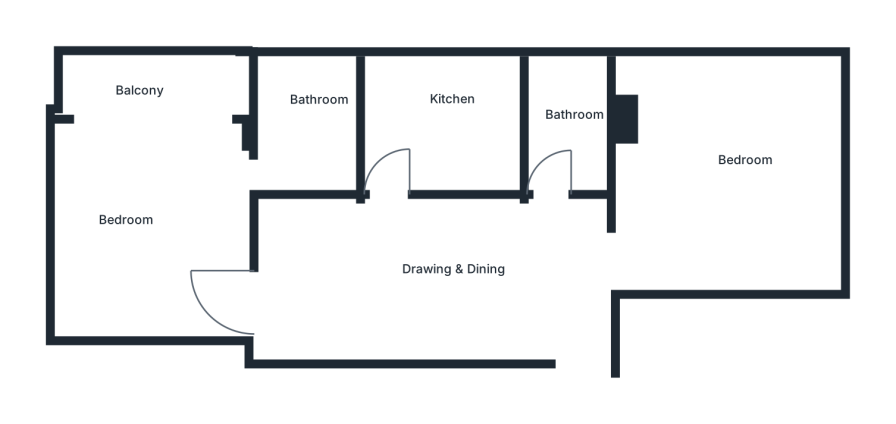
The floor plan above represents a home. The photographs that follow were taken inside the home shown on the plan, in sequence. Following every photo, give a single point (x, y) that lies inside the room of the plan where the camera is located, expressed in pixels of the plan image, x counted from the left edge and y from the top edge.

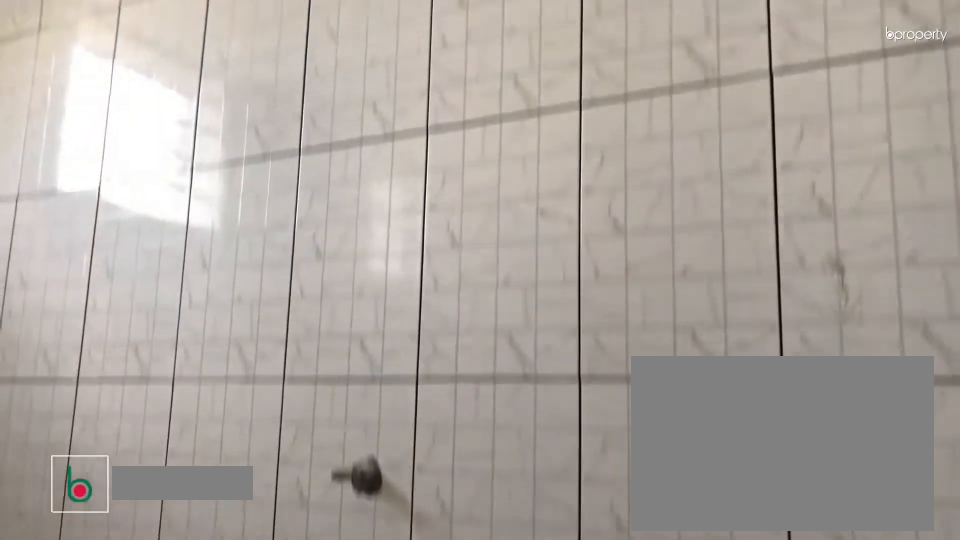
(558, 135)
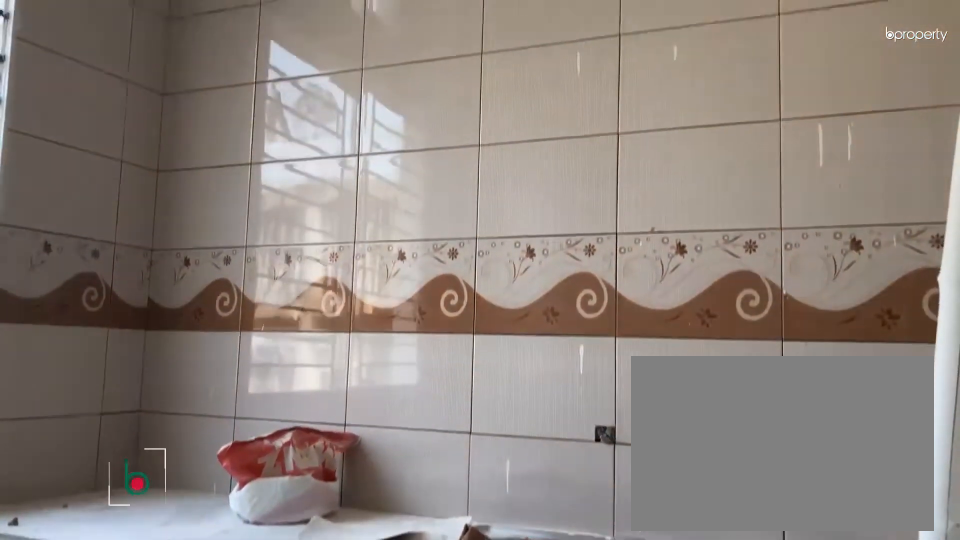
(438, 130)
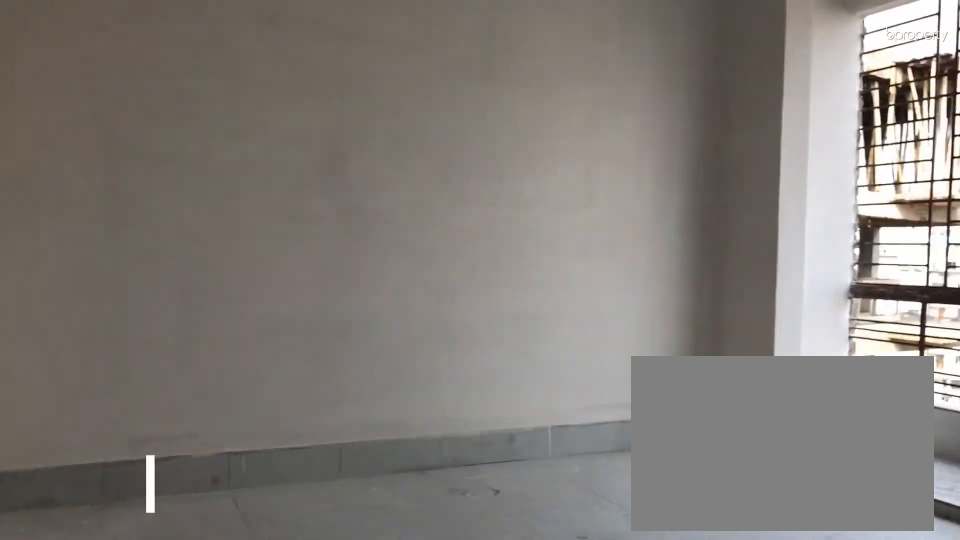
(149, 198)
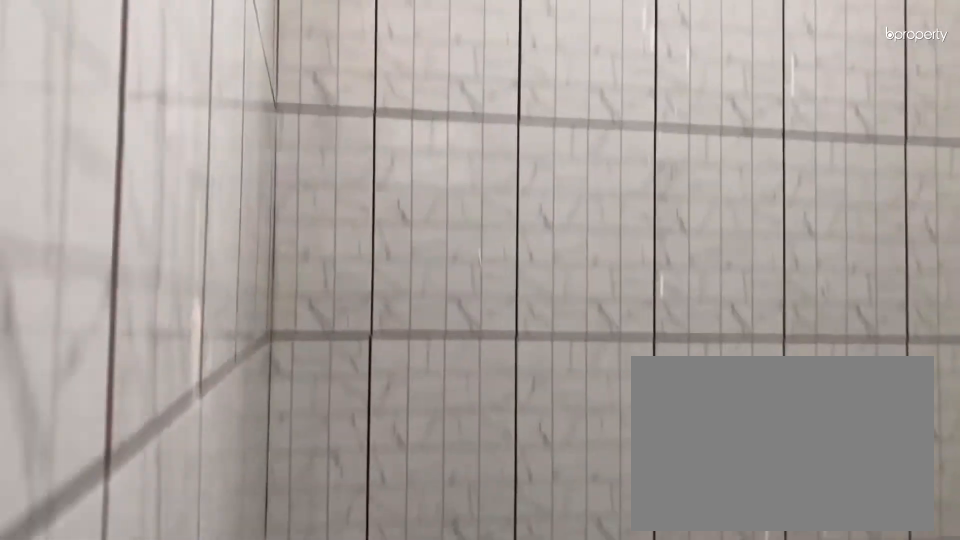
(317, 129)
